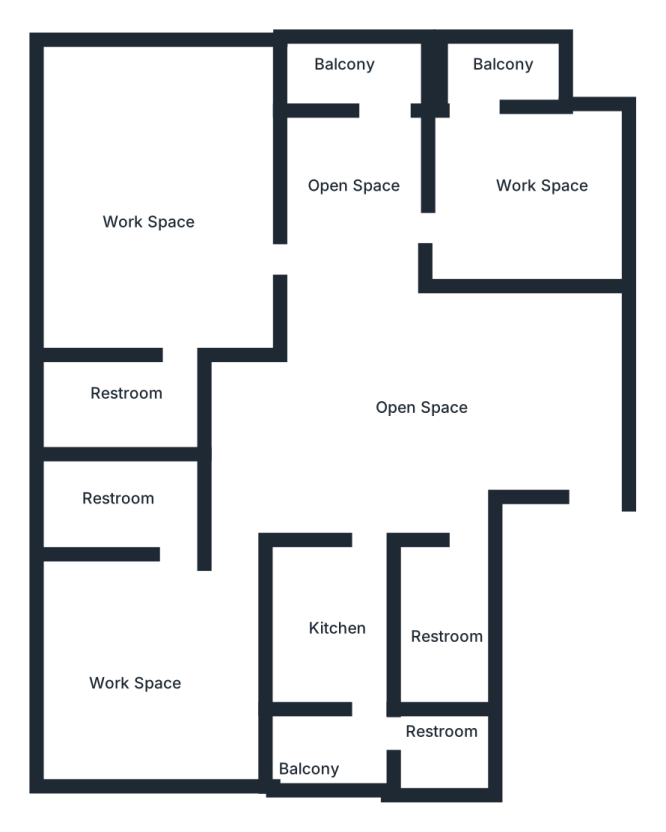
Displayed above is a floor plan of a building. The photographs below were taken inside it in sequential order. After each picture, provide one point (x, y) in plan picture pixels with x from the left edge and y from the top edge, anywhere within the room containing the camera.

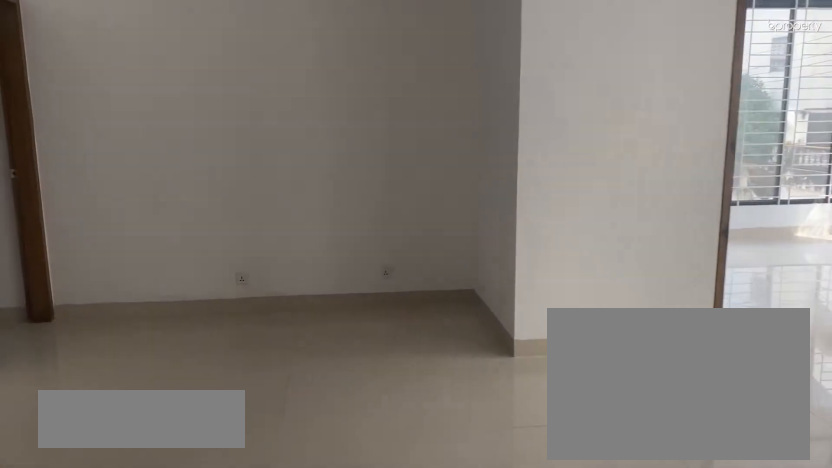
(396, 394)
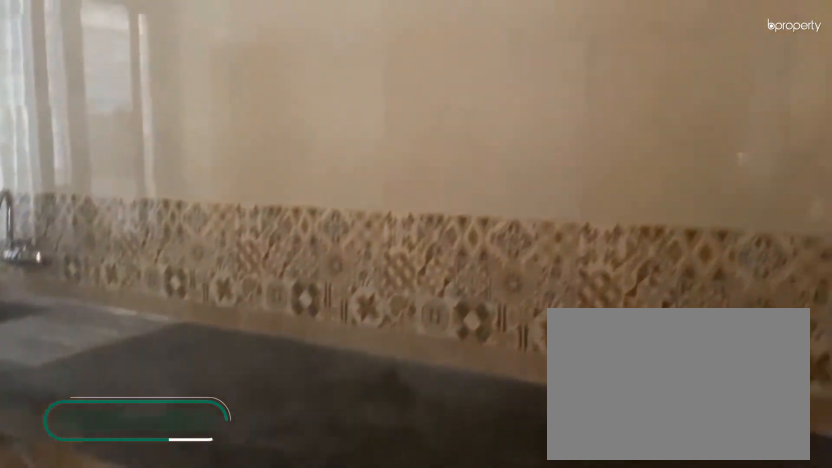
(340, 626)
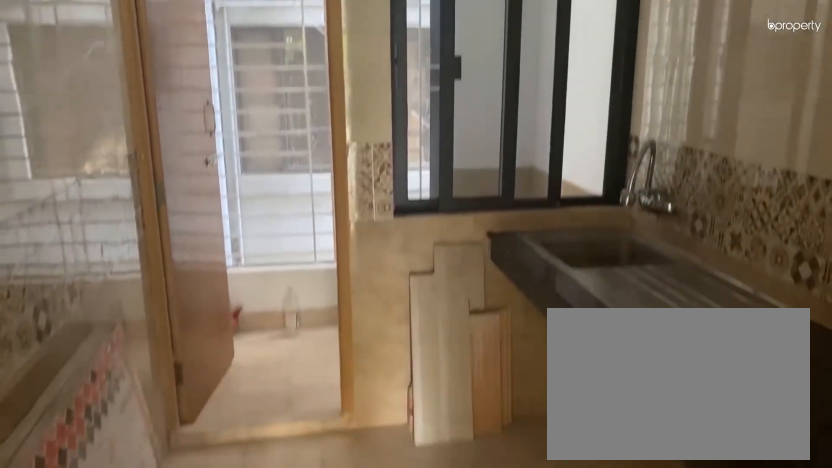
(340, 626)
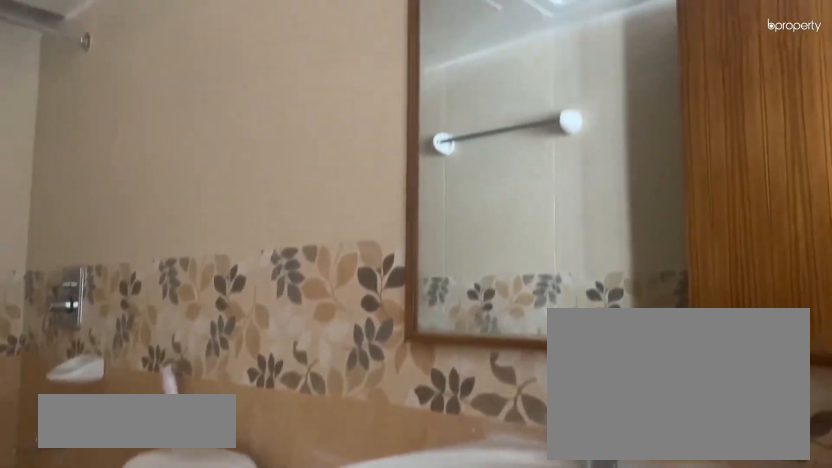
(448, 642)
